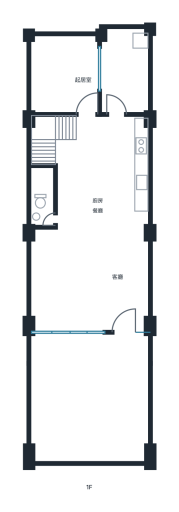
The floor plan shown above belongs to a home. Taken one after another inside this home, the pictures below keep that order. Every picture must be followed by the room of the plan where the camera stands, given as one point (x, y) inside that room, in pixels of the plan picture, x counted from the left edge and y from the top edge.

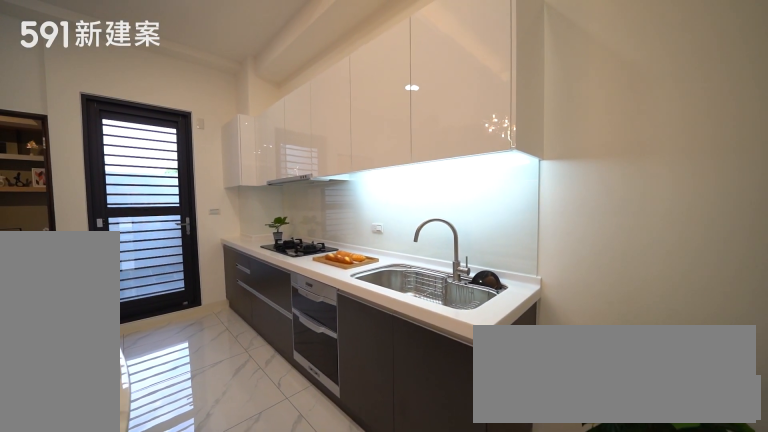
(129, 168)
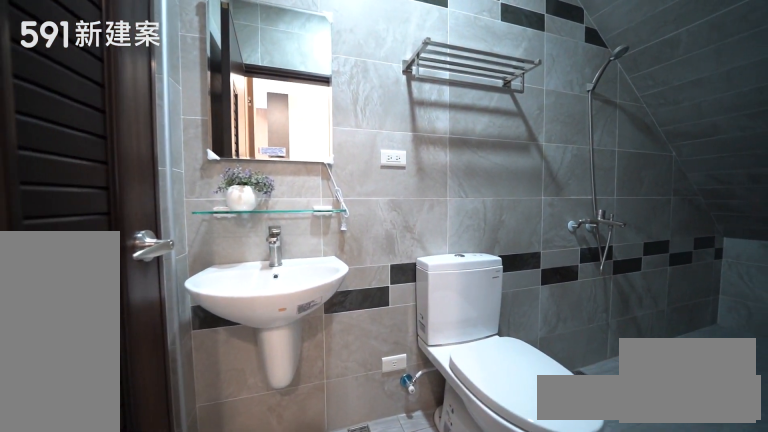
(40, 196)
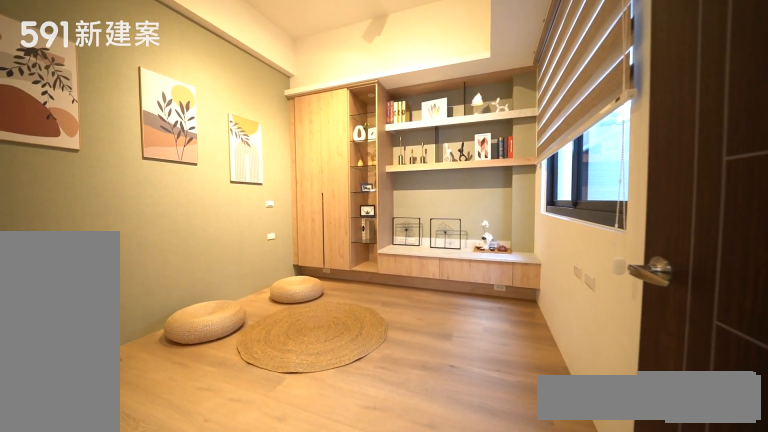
(62, 71)
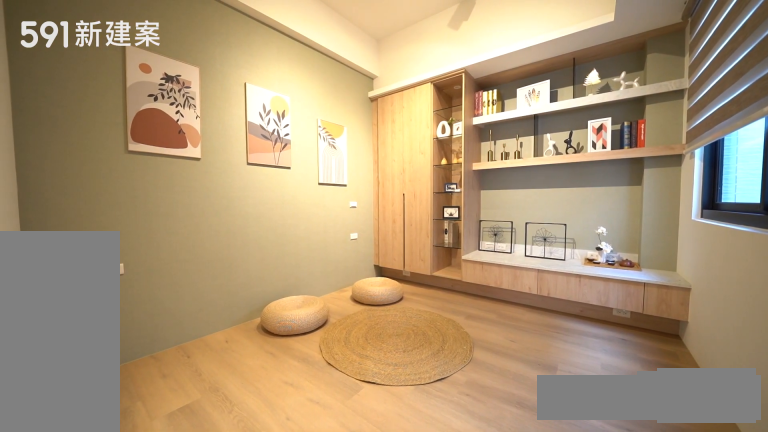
(62, 71)
